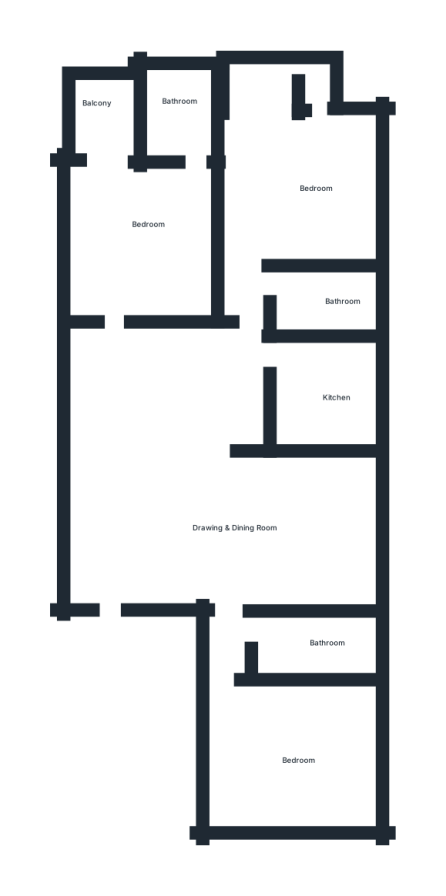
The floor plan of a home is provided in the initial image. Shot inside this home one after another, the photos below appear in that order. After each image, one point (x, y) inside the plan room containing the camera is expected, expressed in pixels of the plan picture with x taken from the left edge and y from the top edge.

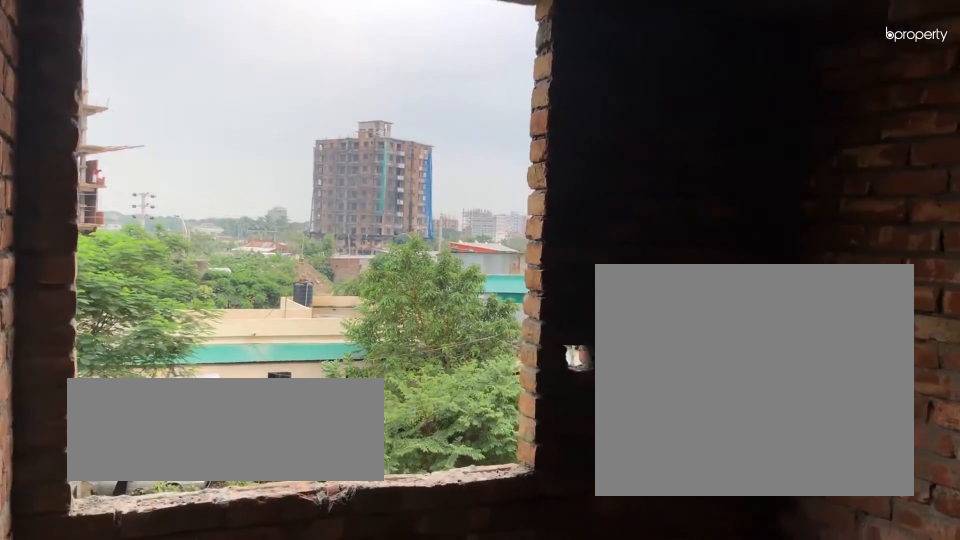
(323, 392)
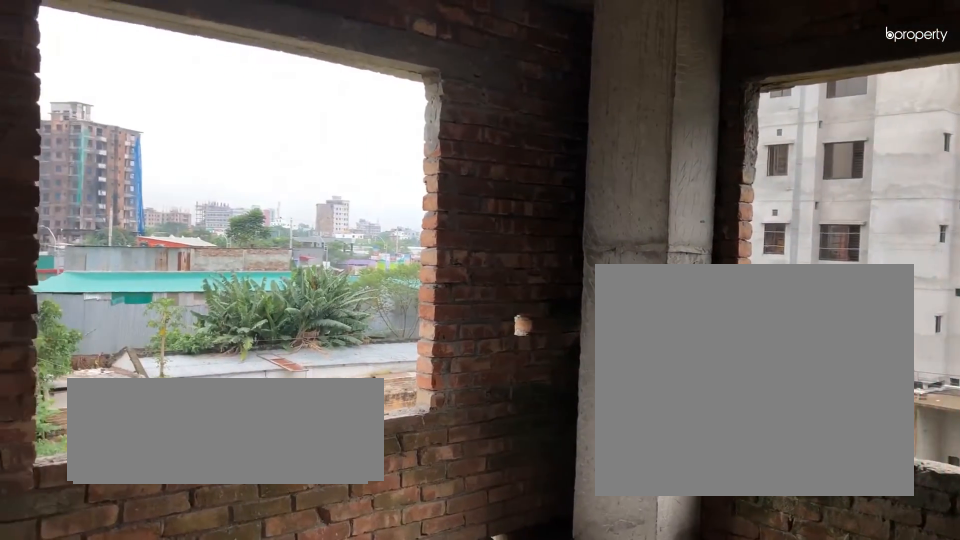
(291, 748)
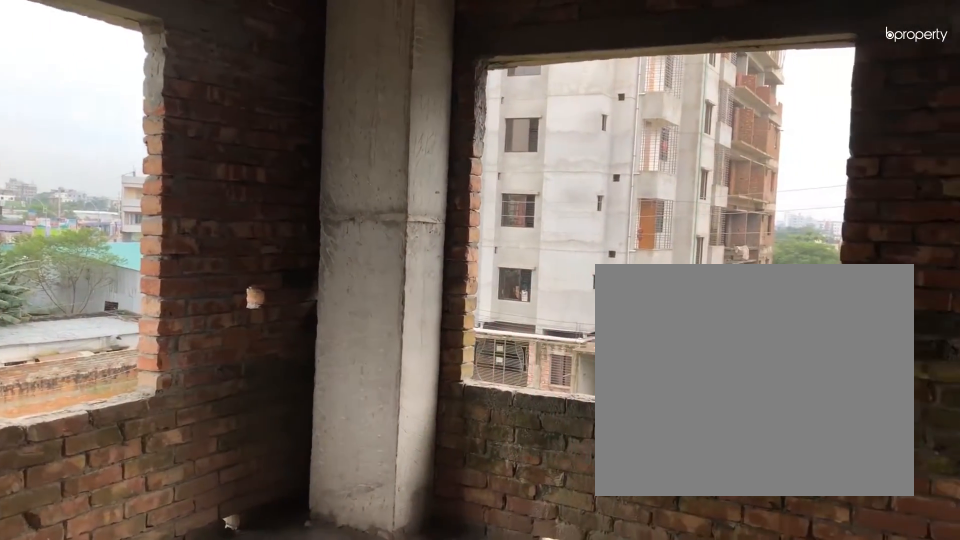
(291, 748)
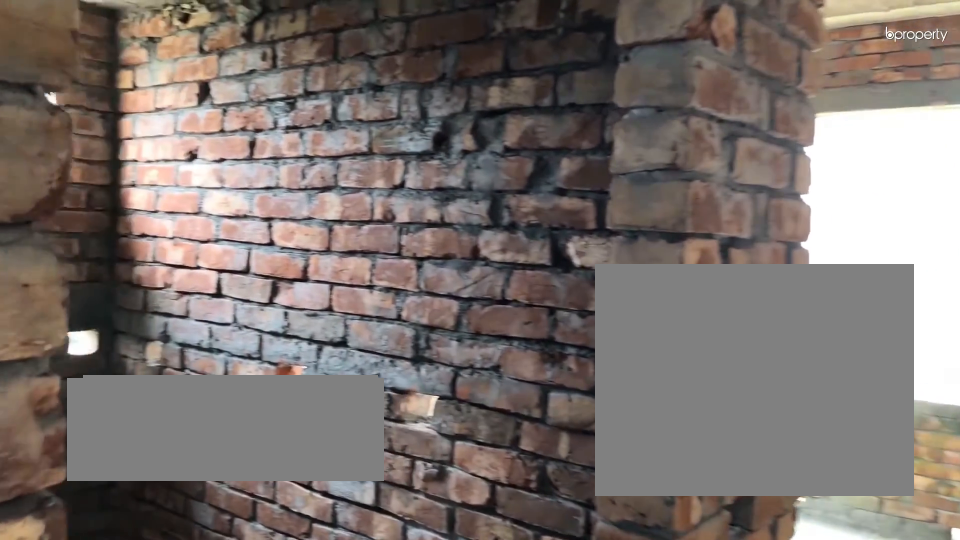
(287, 628)
